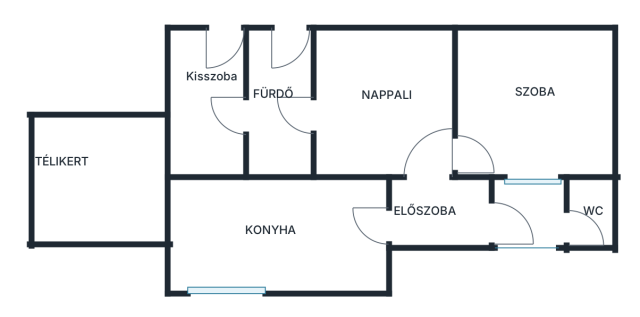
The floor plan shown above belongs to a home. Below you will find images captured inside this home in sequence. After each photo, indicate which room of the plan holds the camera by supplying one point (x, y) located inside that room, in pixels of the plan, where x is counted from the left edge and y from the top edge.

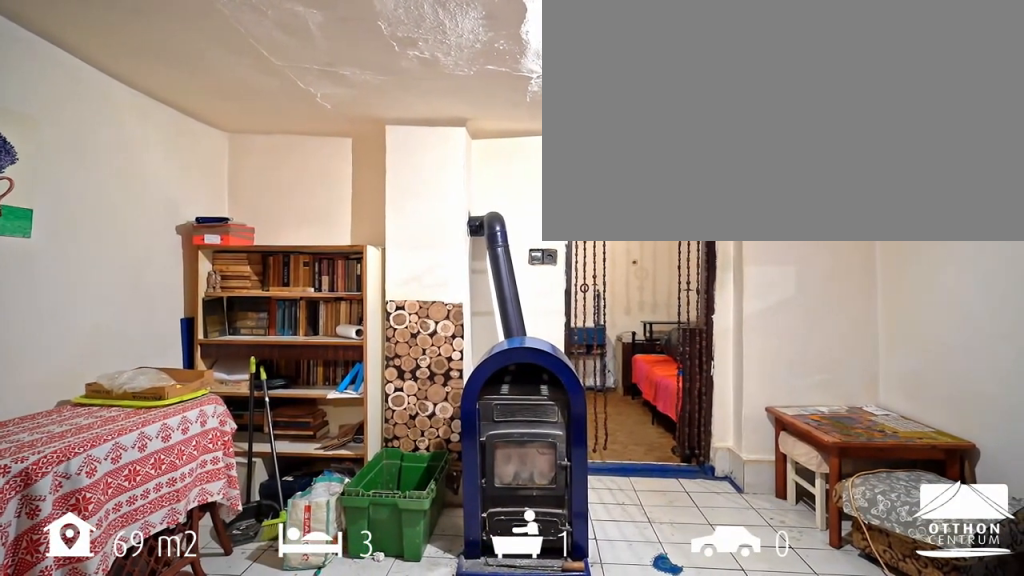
(382, 107)
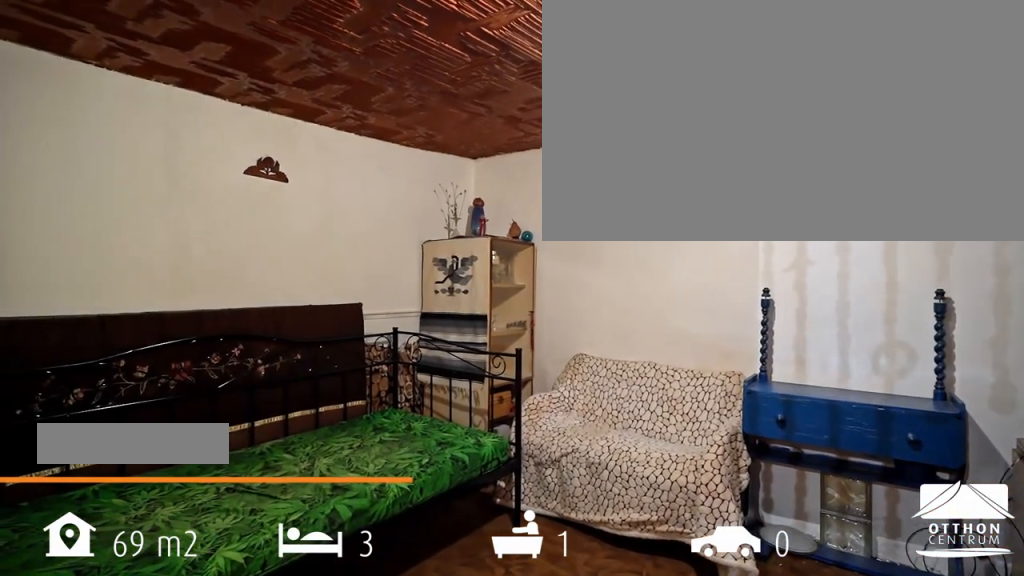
(538, 105)
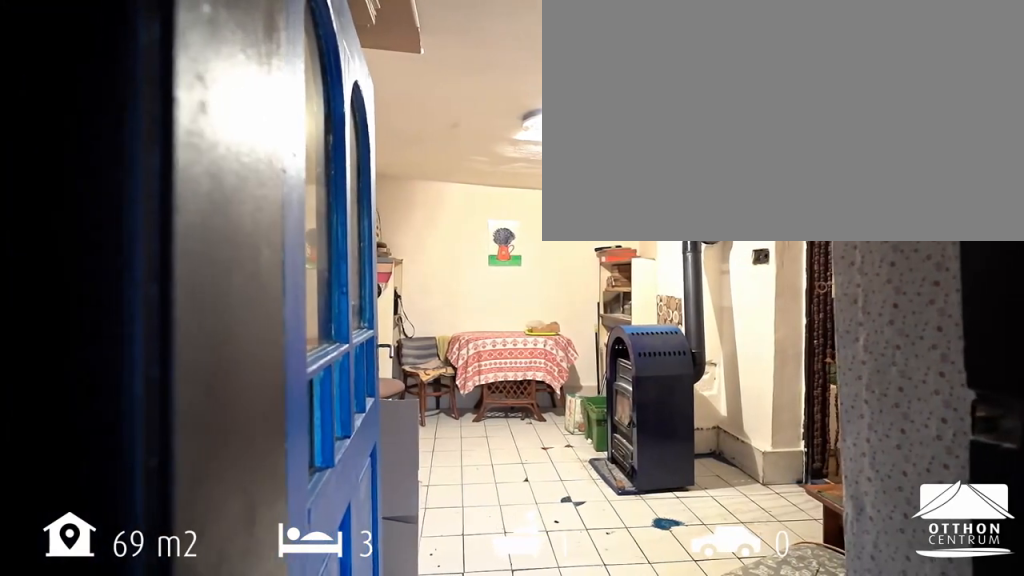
(431, 181)
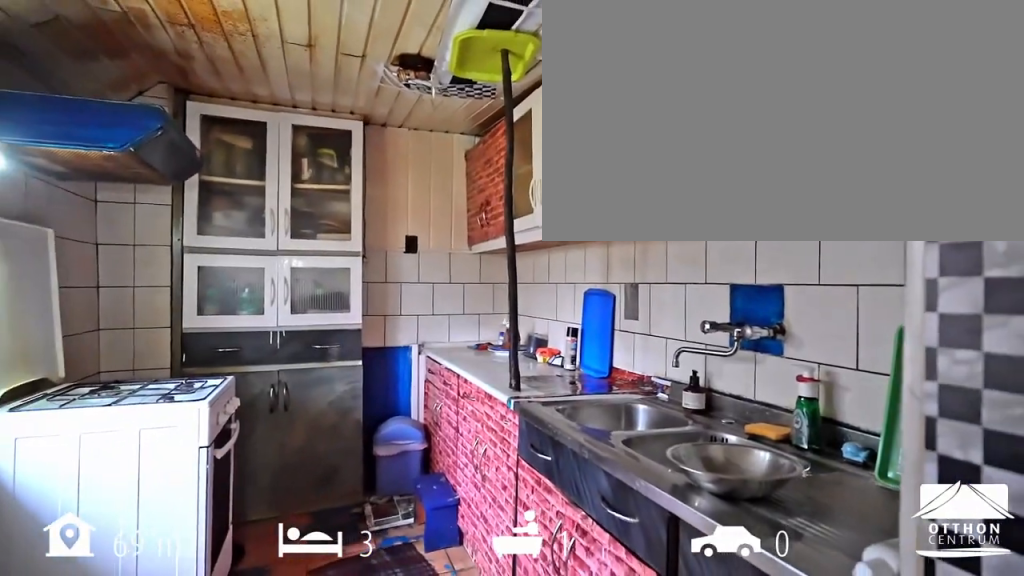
(280, 239)
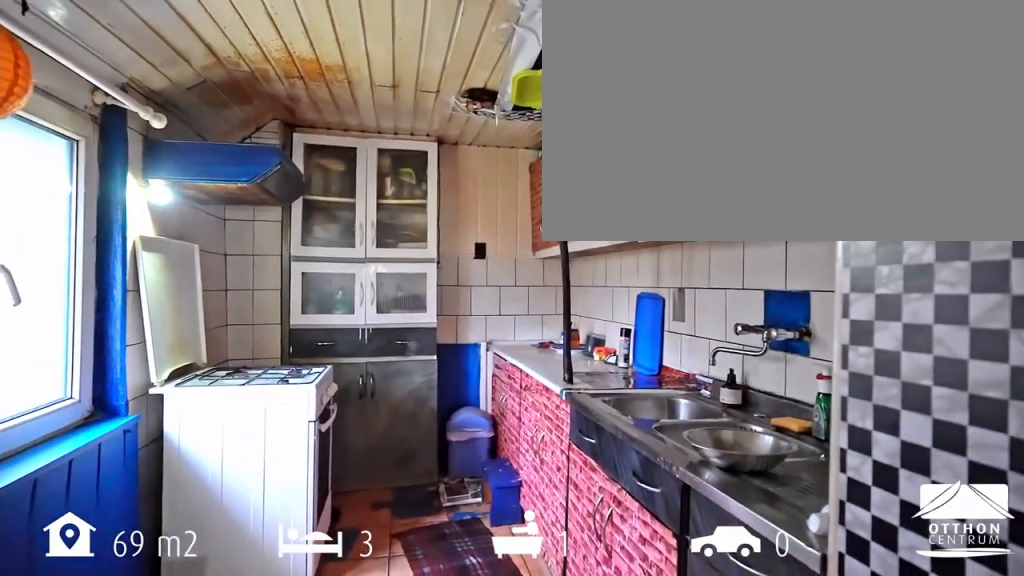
(280, 239)
